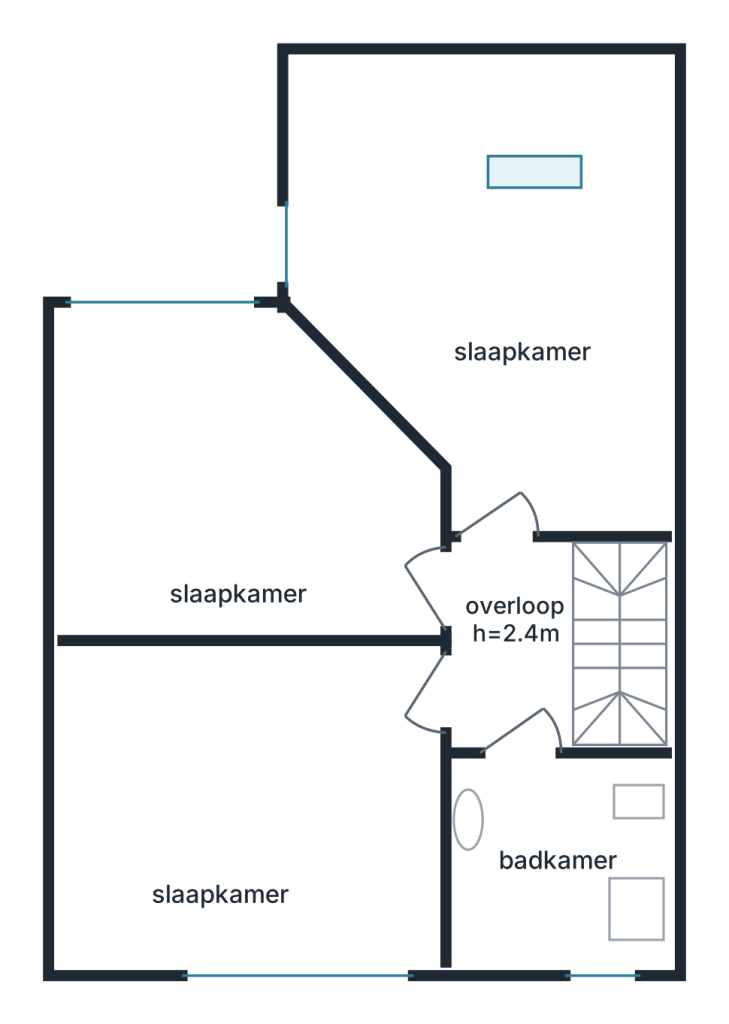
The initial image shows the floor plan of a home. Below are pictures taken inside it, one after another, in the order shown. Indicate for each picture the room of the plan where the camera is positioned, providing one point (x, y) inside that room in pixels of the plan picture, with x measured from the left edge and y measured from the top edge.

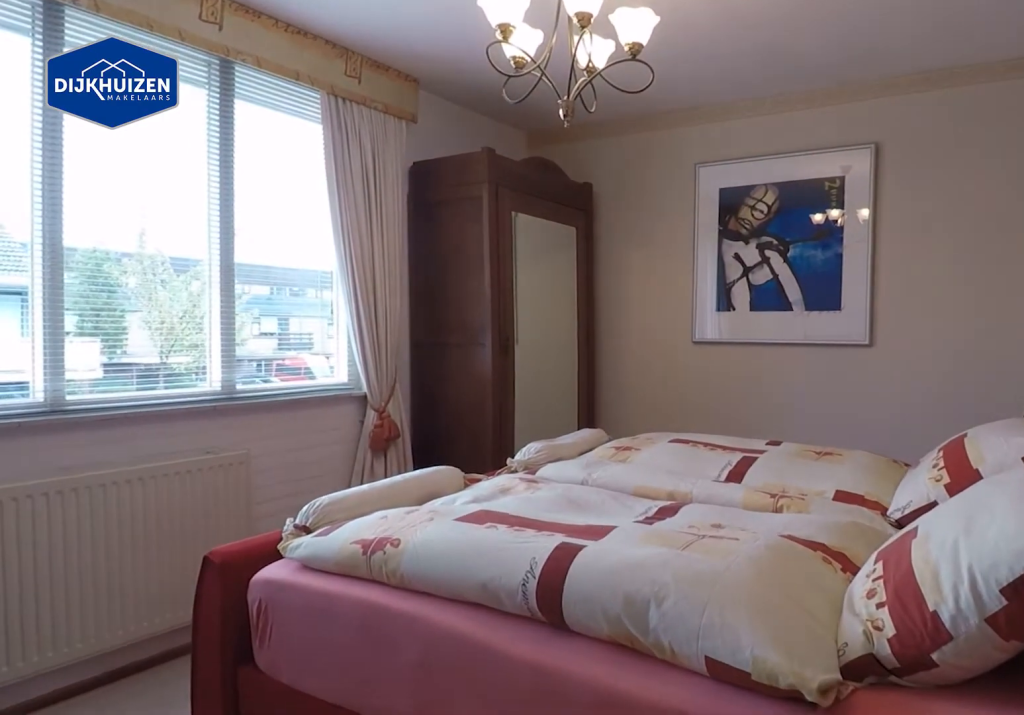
(250, 803)
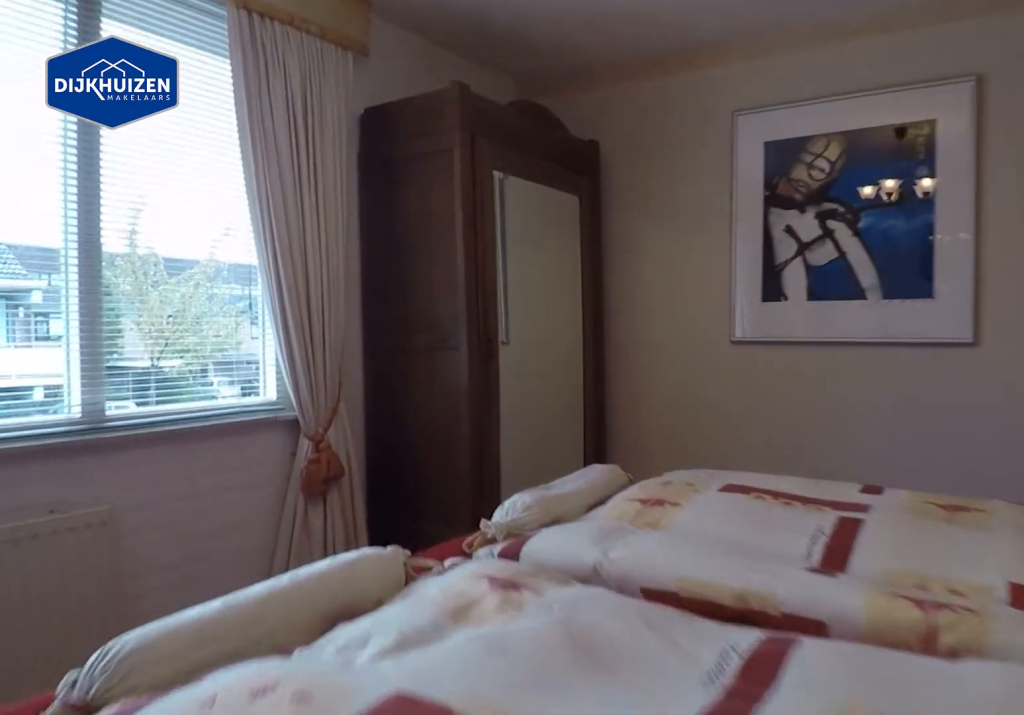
(250, 803)
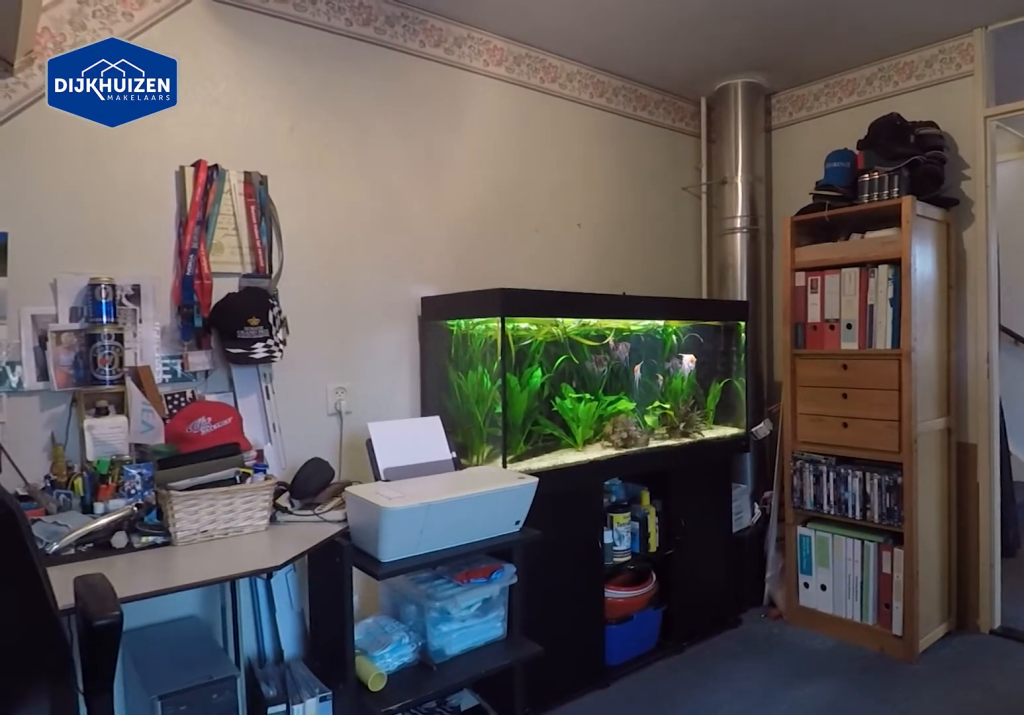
(608, 435)
